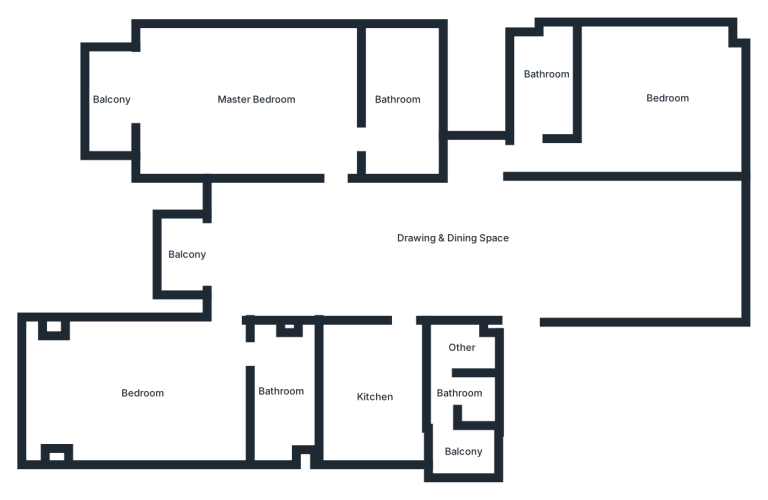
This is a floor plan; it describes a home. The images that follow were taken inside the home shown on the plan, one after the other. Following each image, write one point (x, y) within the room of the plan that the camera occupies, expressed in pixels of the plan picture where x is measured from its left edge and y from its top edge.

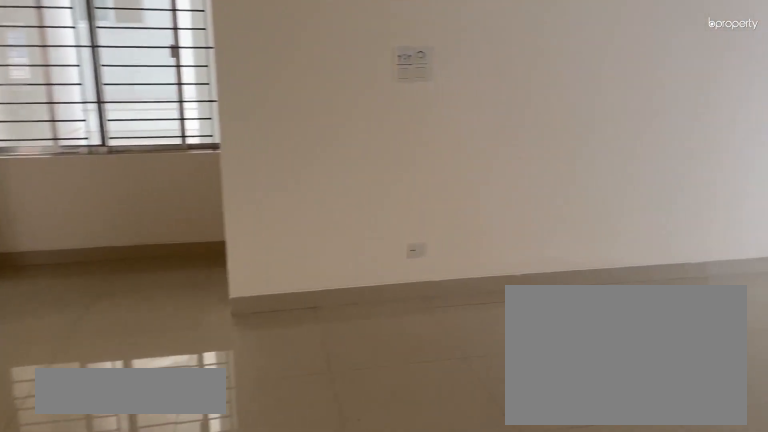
(505, 238)
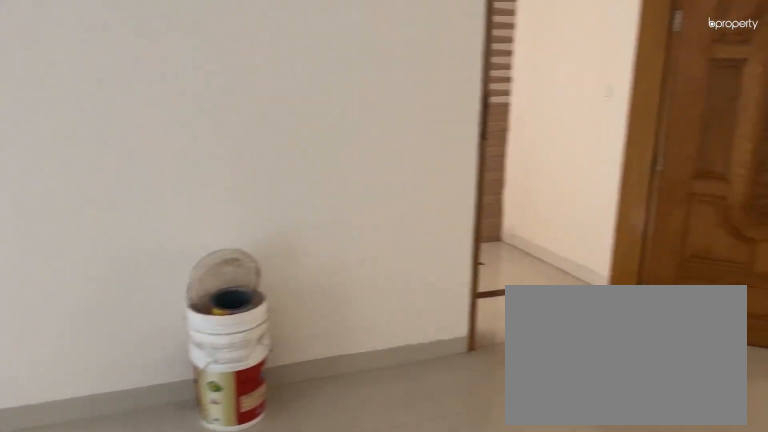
(505, 238)
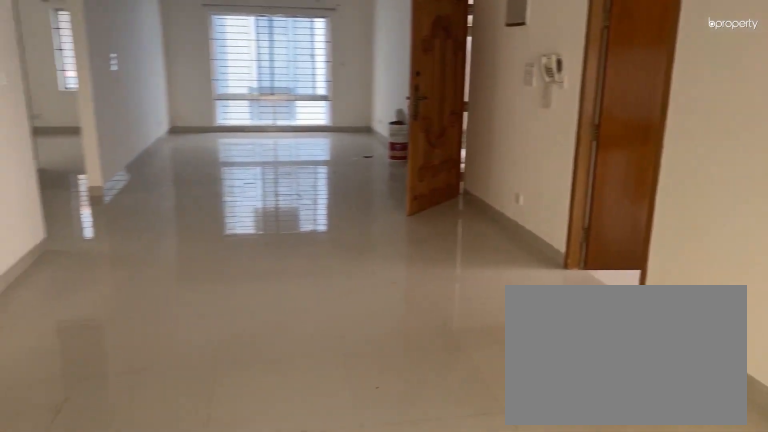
(286, 241)
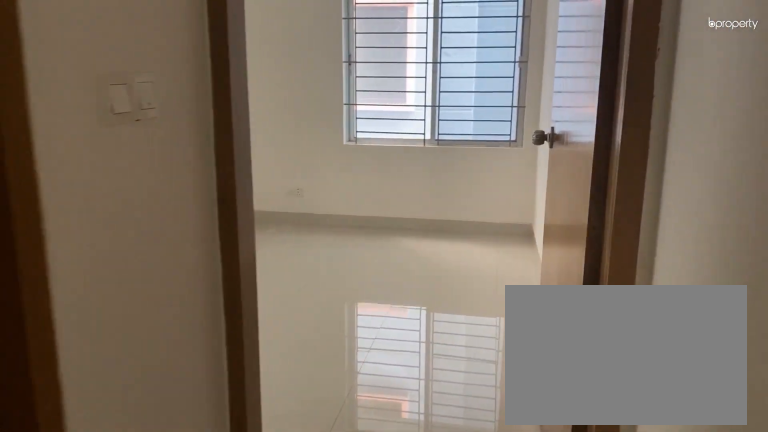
(553, 157)
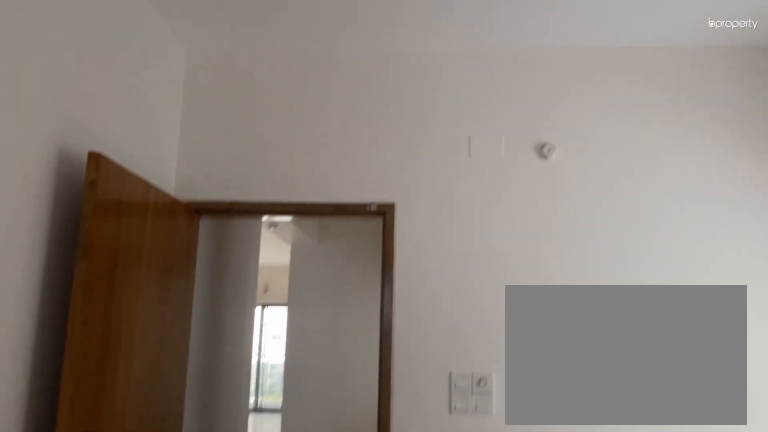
(637, 99)
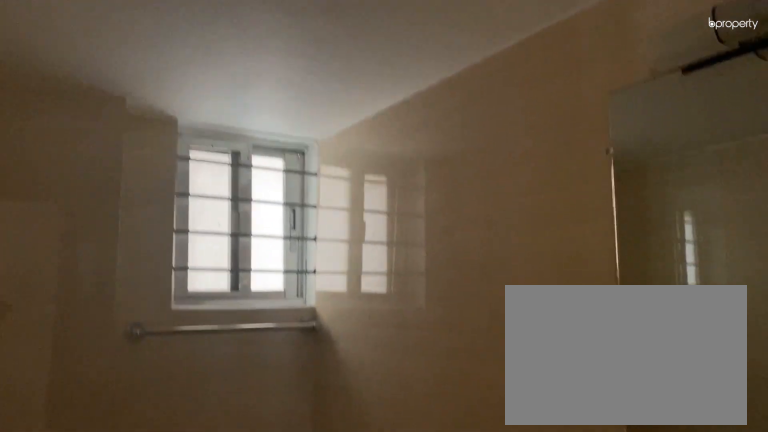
(543, 90)
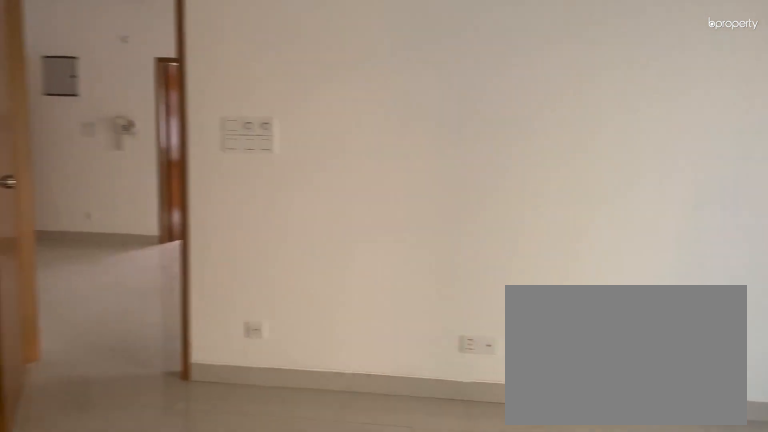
(267, 97)
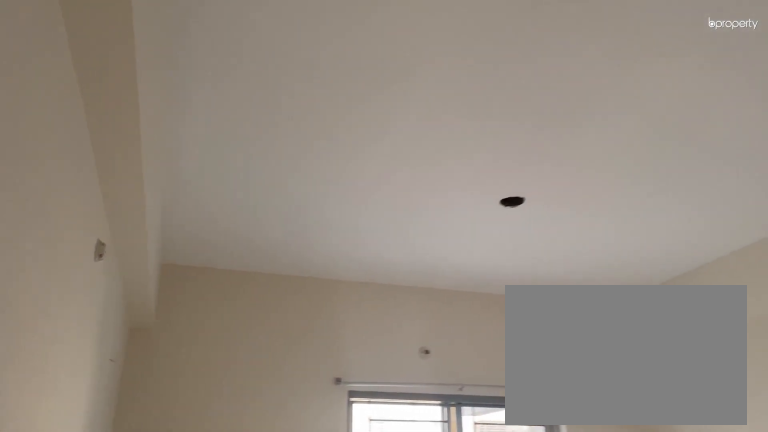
(267, 97)
